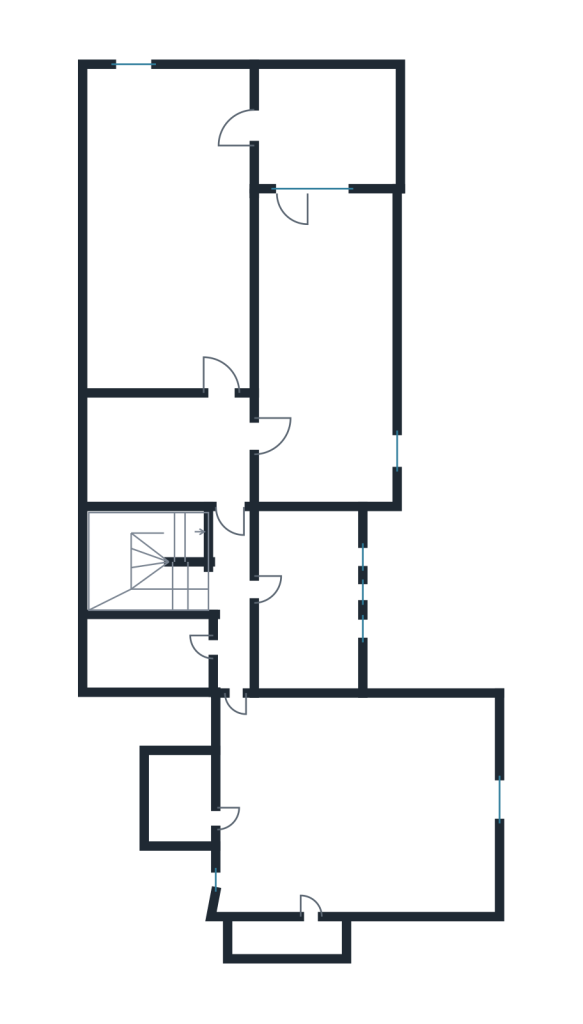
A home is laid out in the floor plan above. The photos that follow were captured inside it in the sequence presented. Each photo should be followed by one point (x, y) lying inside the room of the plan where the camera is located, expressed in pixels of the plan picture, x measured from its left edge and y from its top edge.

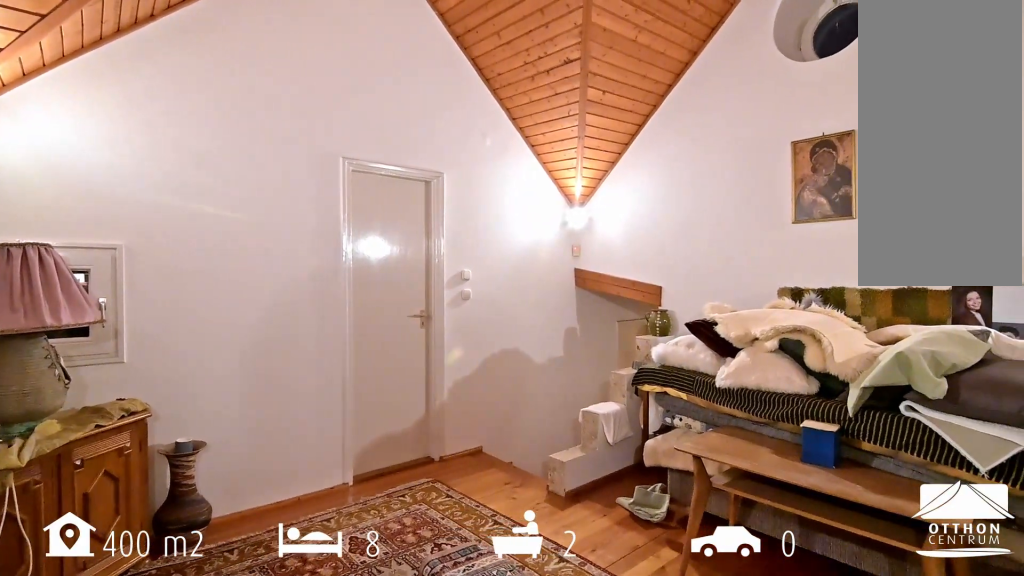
(364, 812)
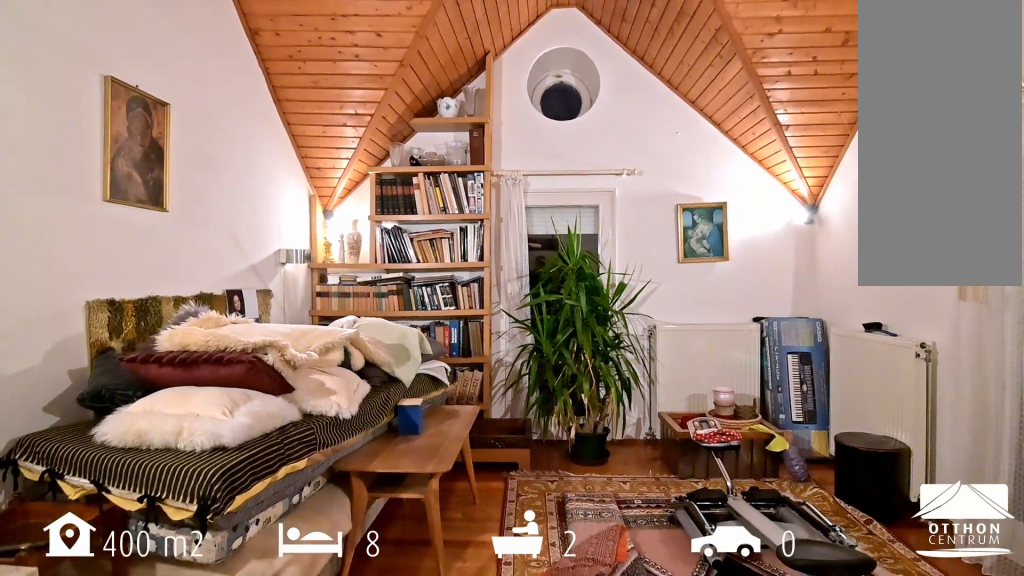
(364, 807)
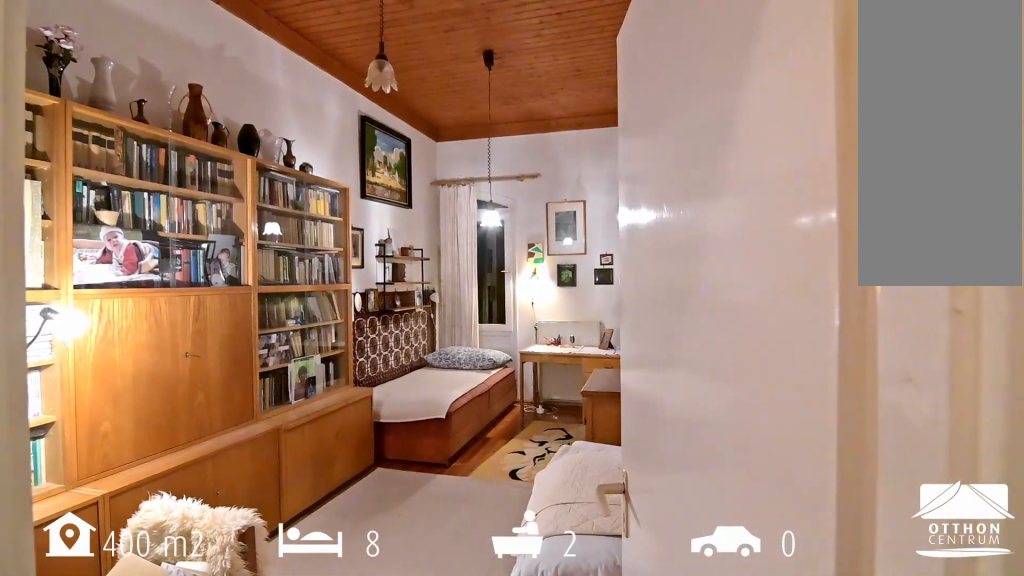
(173, 248)
